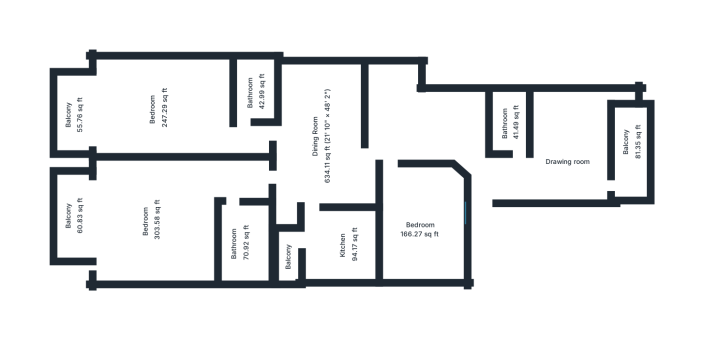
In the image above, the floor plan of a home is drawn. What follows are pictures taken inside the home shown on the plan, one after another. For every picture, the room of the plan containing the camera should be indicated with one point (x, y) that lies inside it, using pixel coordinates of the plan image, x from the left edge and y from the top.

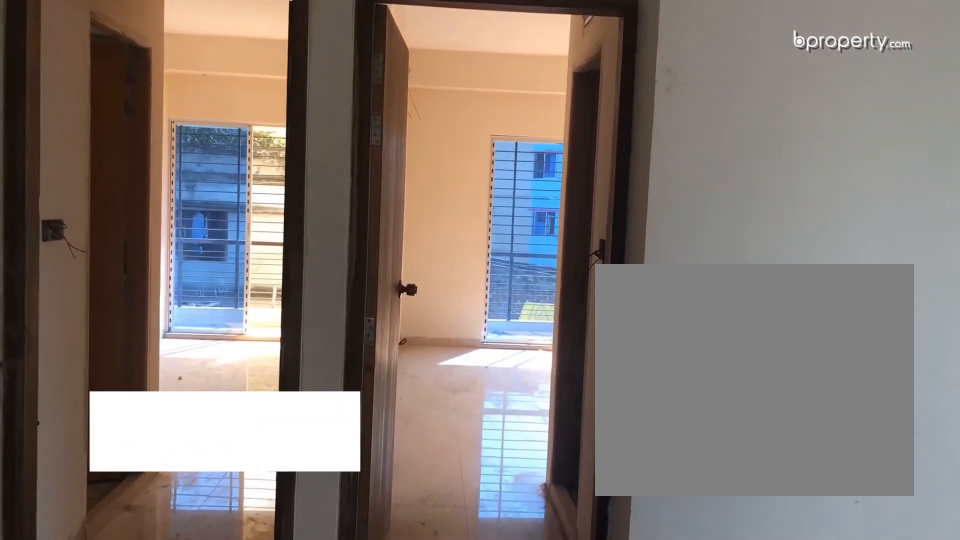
(299, 133)
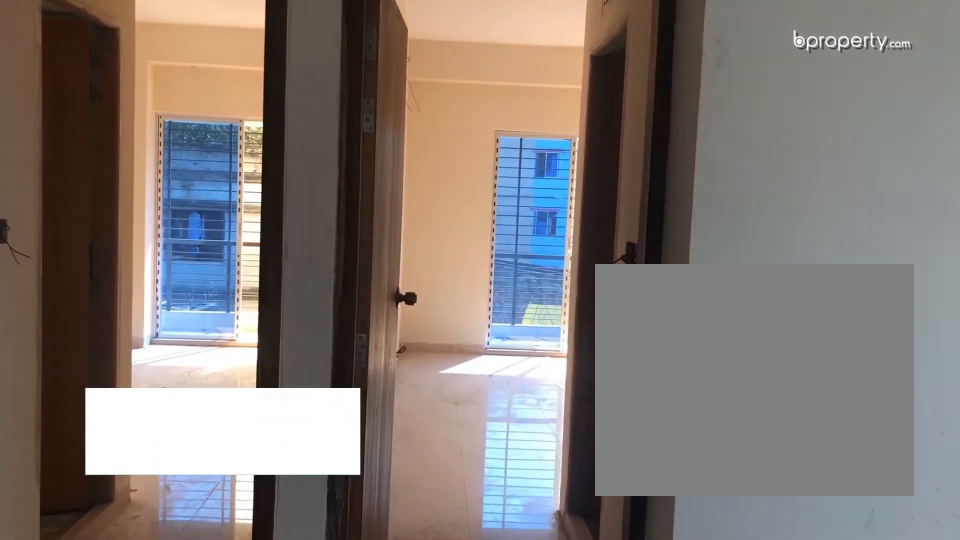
(299, 133)
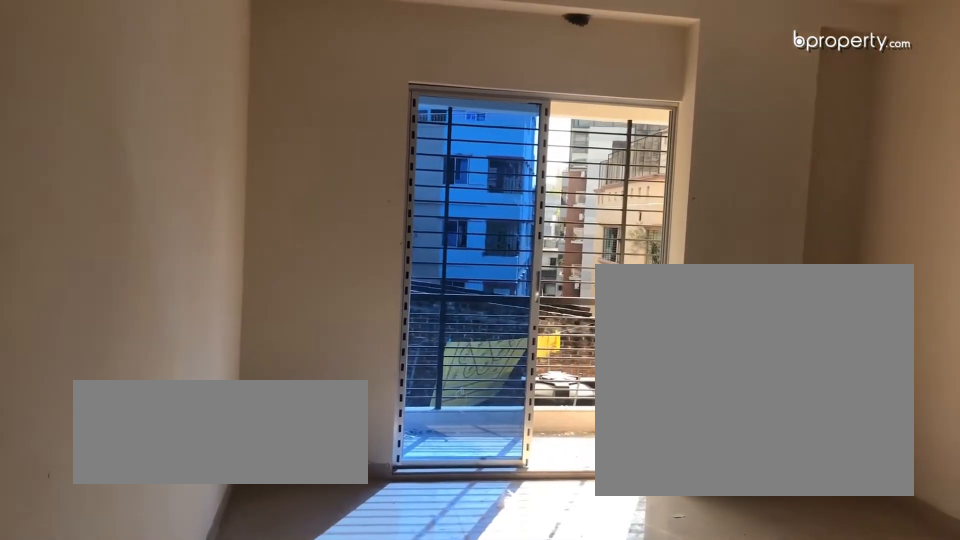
(156, 113)
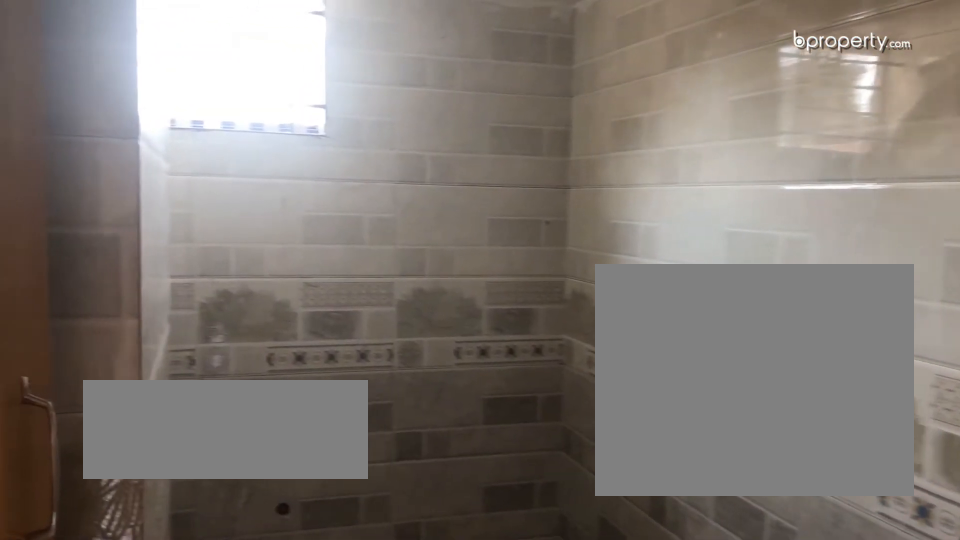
(255, 94)
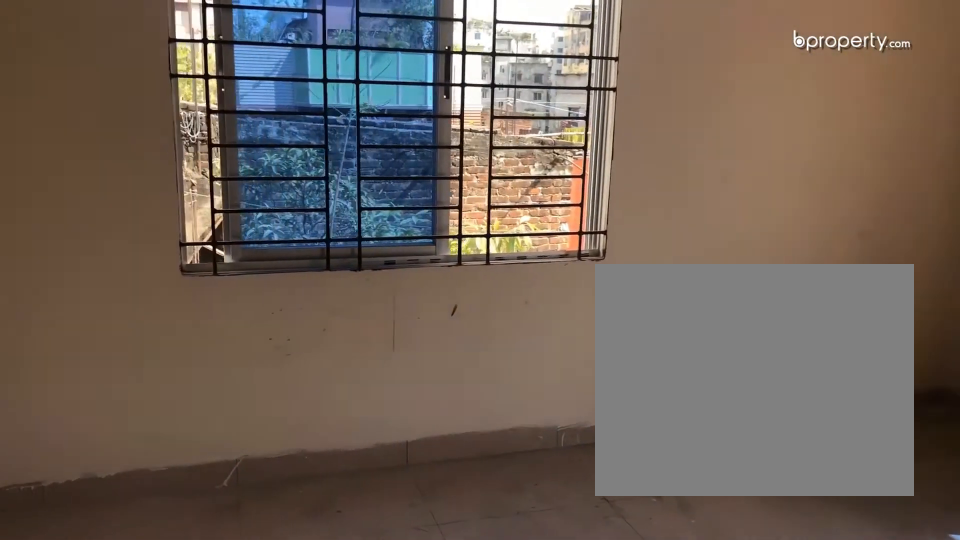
(155, 217)
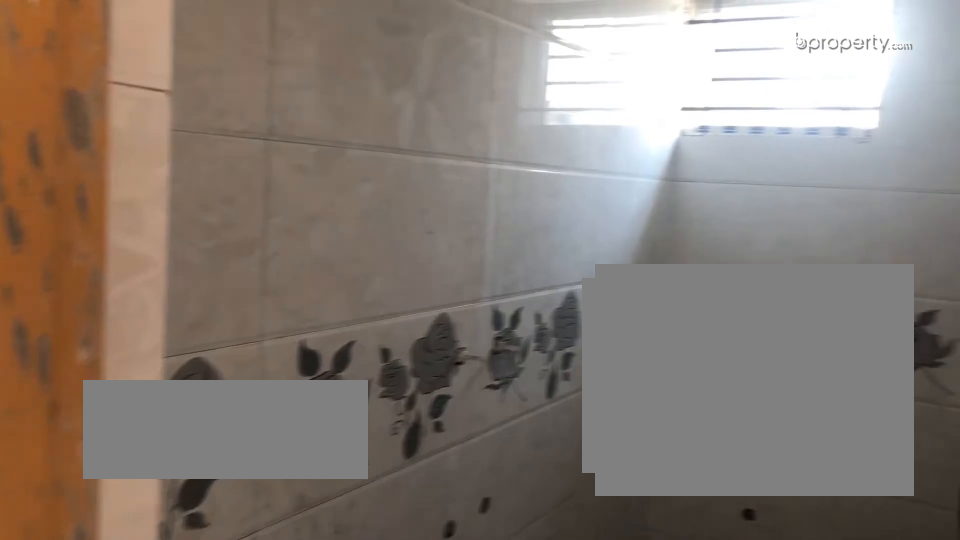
(239, 249)
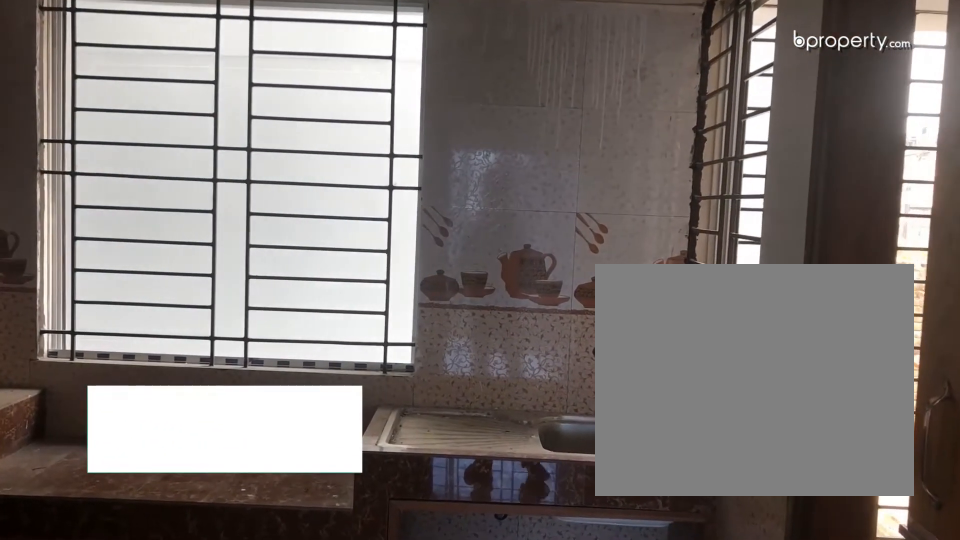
(346, 242)
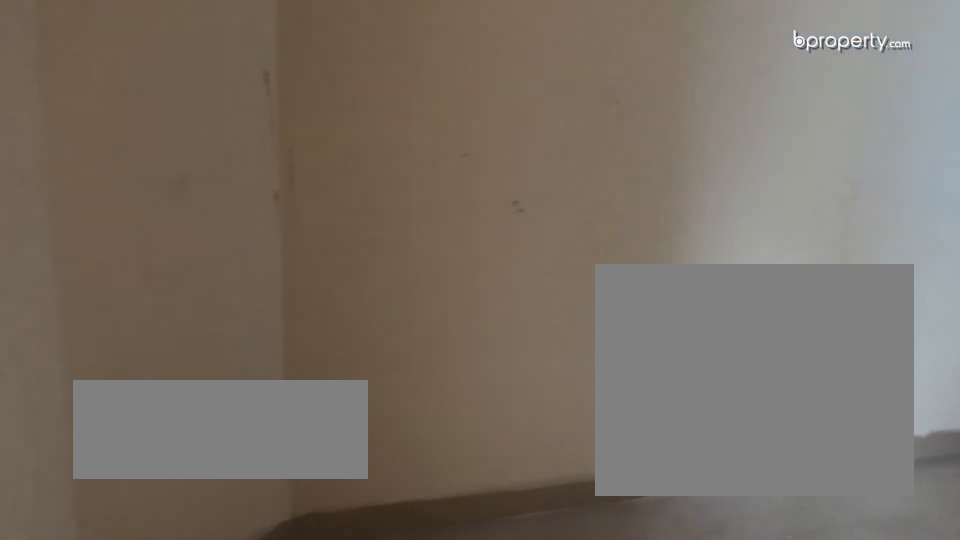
(421, 226)
